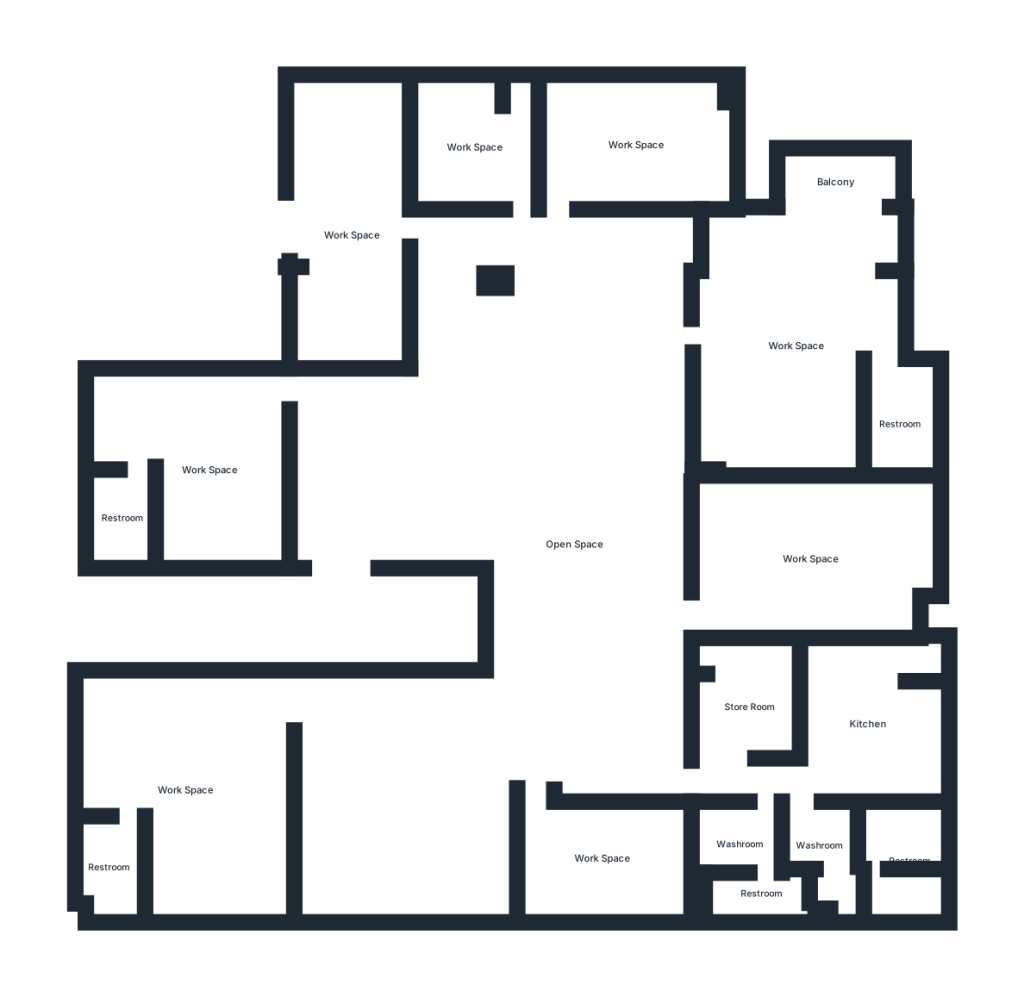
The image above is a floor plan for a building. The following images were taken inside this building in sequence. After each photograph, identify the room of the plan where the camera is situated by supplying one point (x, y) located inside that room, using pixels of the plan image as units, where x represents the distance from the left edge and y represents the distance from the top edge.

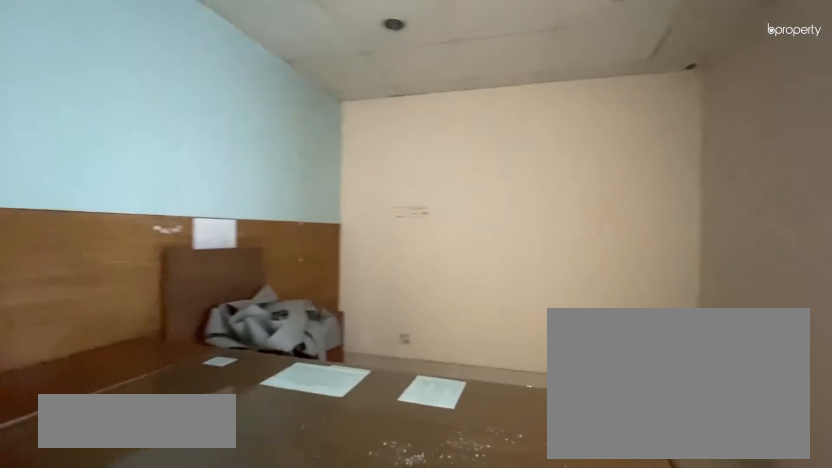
(218, 462)
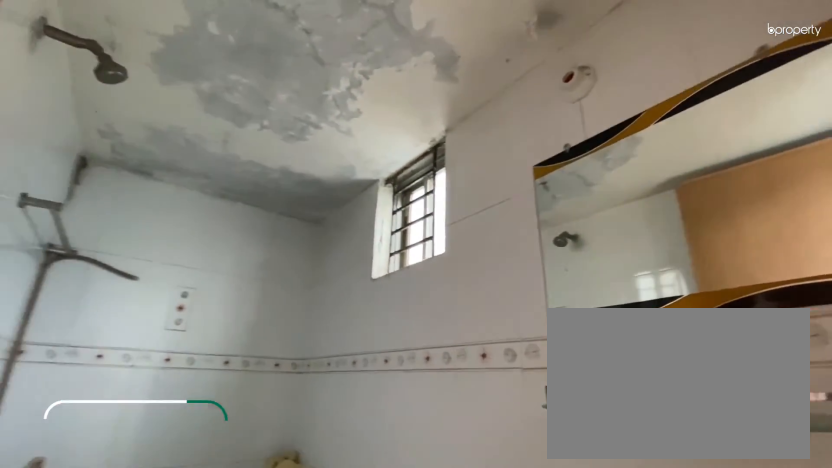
(128, 518)
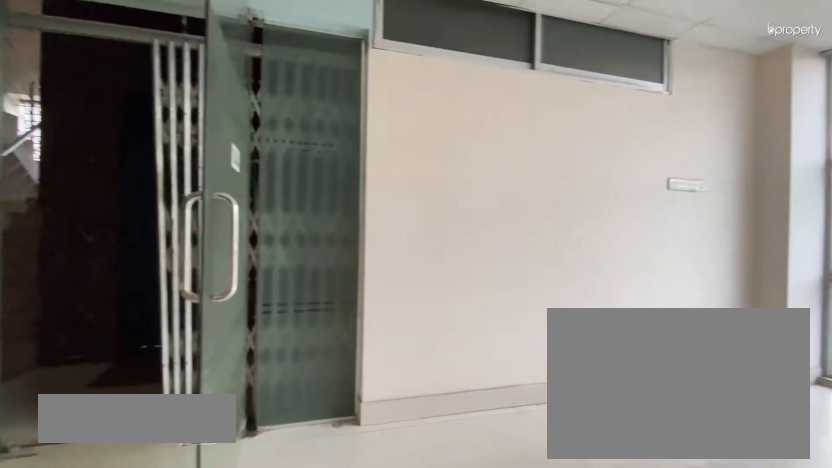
(350, 231)
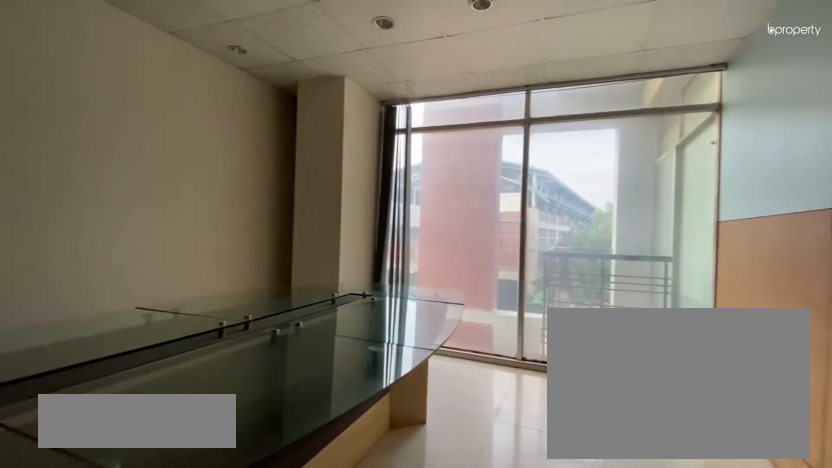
(641, 142)
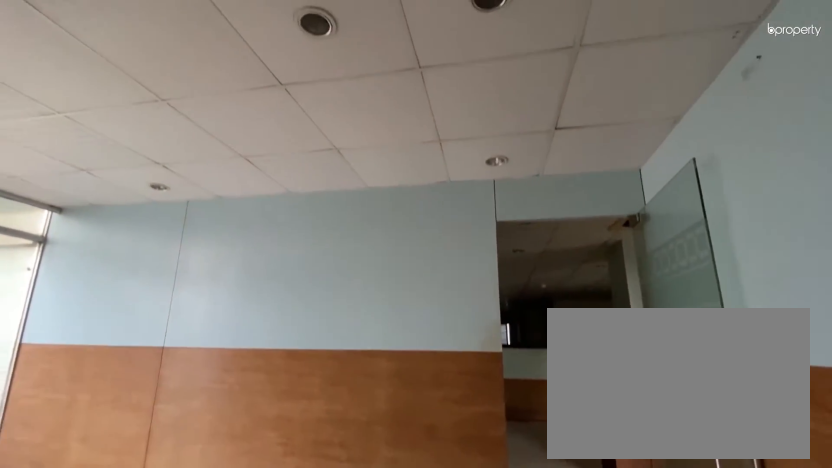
(641, 142)
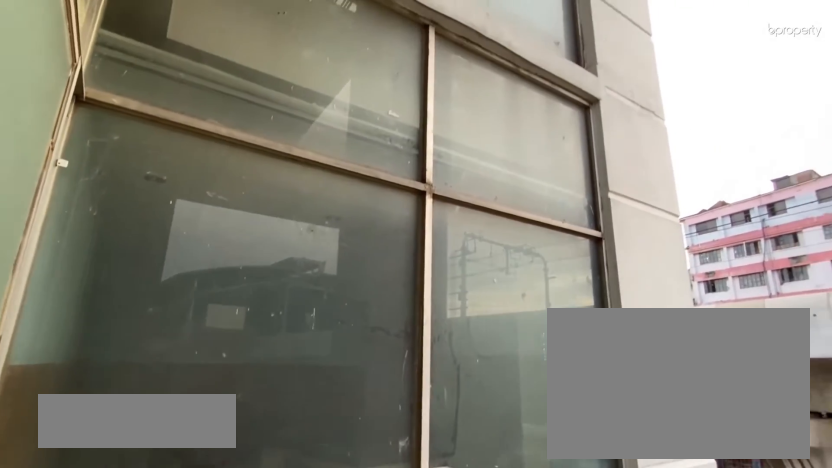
(833, 184)
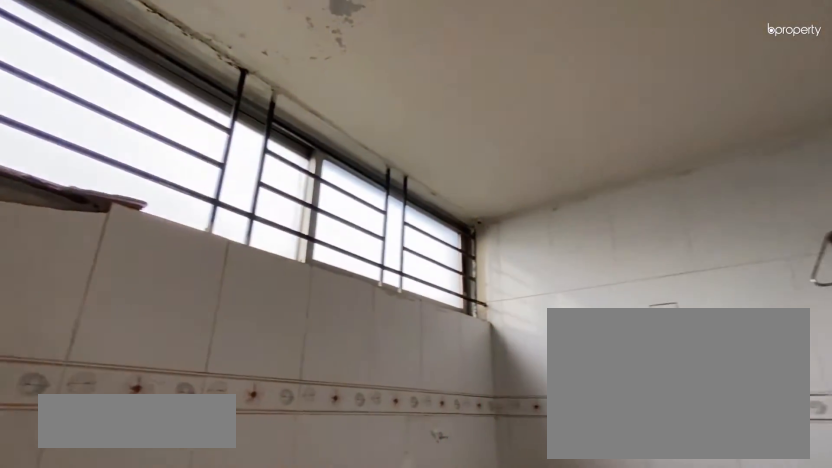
(899, 422)
